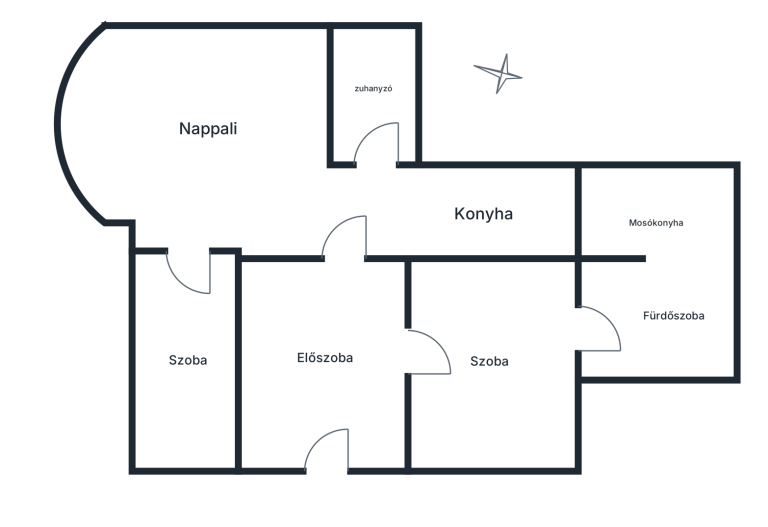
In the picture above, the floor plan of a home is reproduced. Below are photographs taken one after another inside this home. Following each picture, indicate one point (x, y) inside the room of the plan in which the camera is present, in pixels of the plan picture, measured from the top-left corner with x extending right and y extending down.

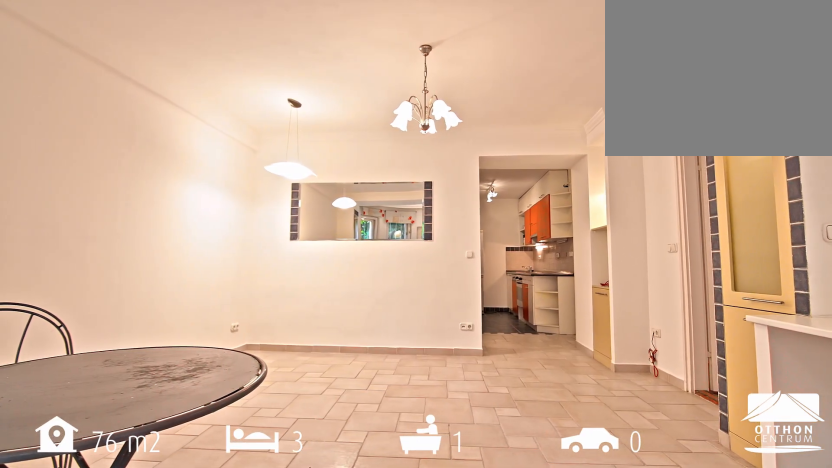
(218, 136)
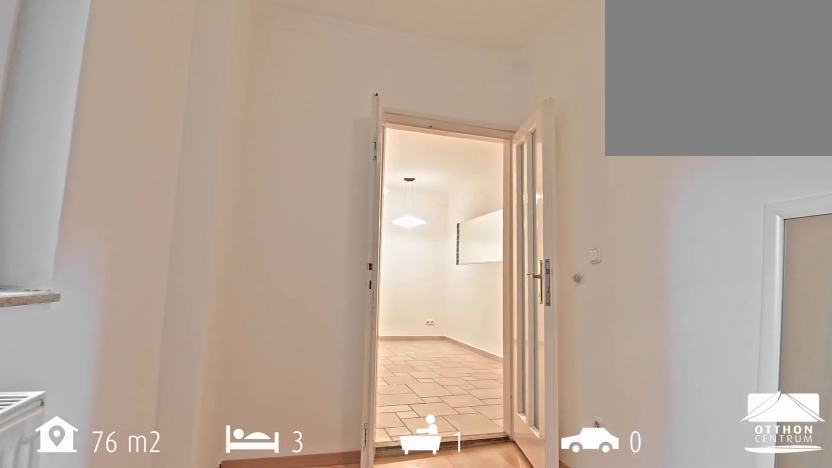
(189, 364)
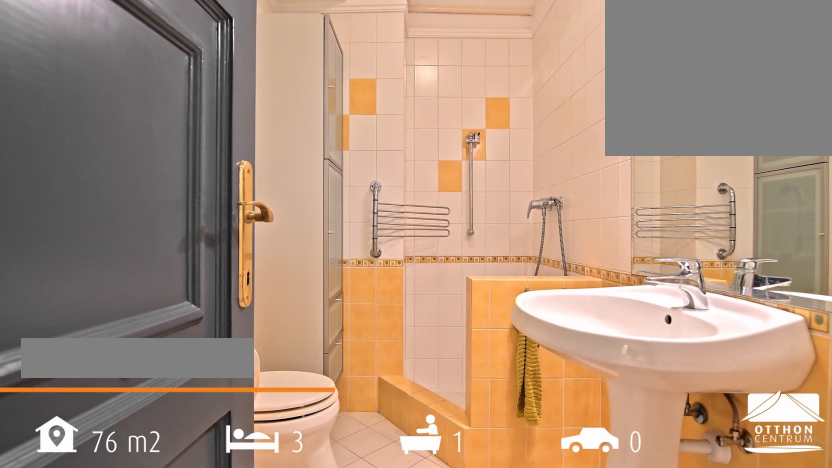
(376, 92)
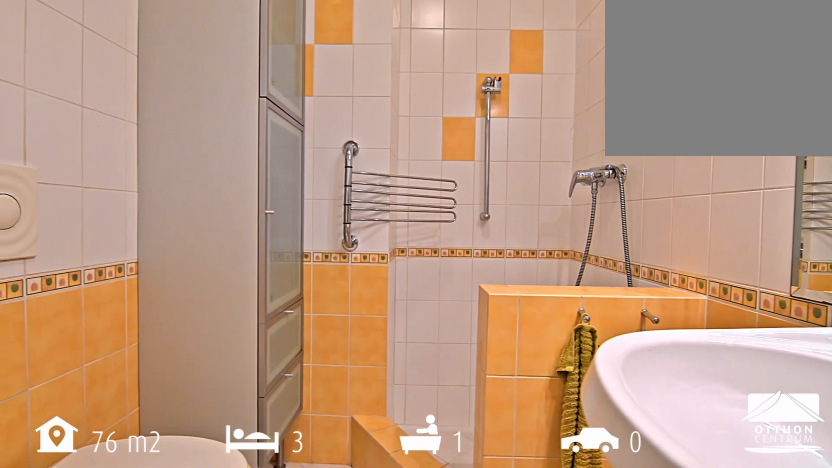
(376, 92)
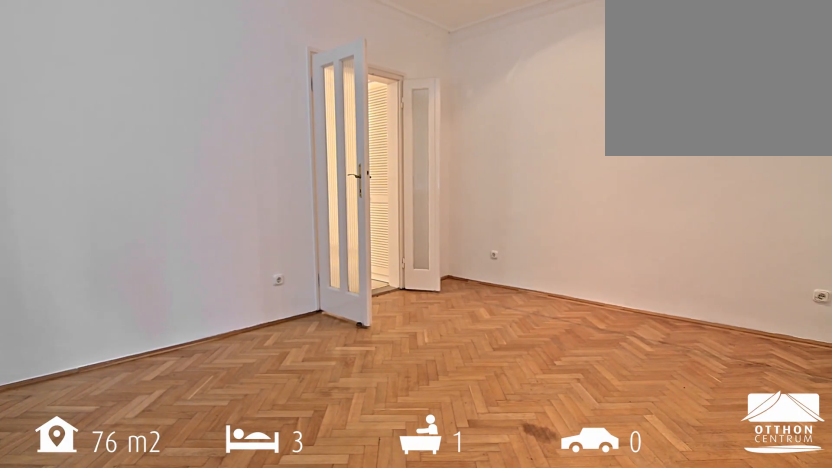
(498, 364)
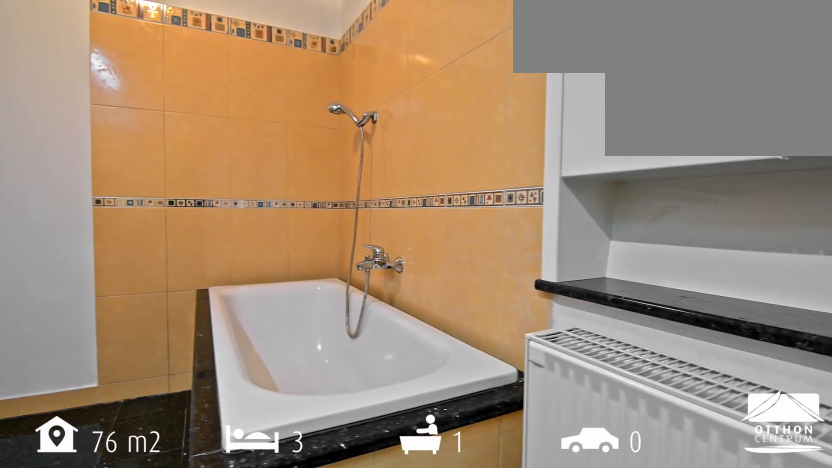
(664, 319)
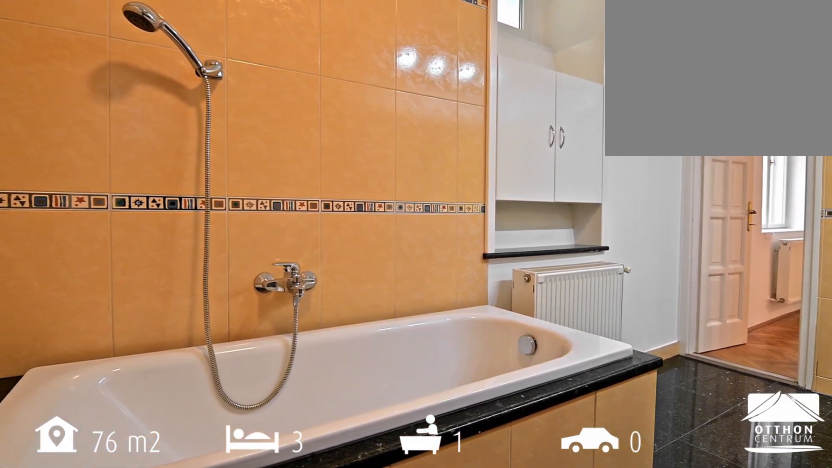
(664, 319)
